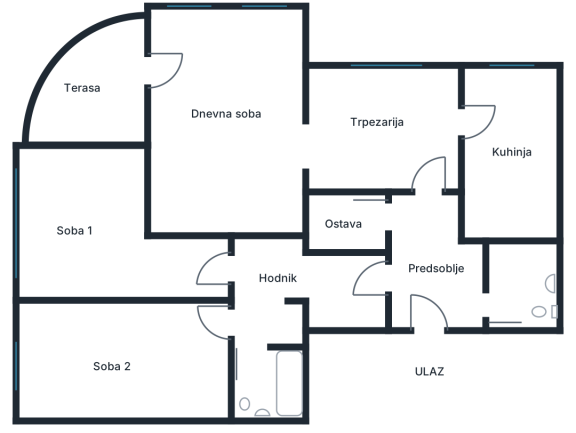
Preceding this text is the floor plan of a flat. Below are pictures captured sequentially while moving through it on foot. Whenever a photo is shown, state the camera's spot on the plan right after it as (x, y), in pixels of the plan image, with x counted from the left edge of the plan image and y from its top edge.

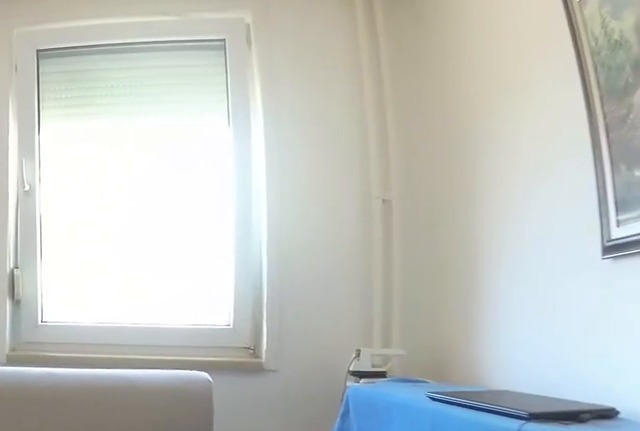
(284, 136)
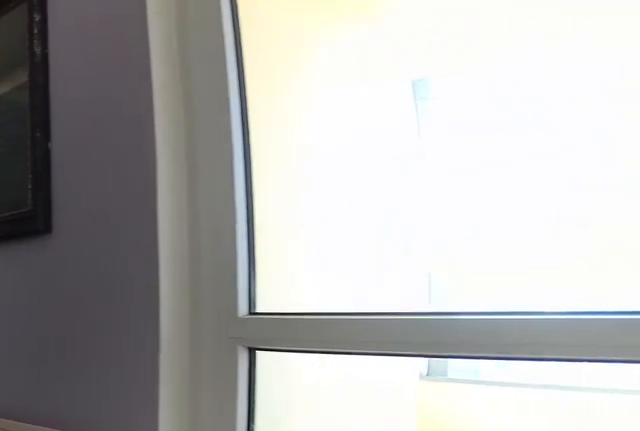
(196, 74)
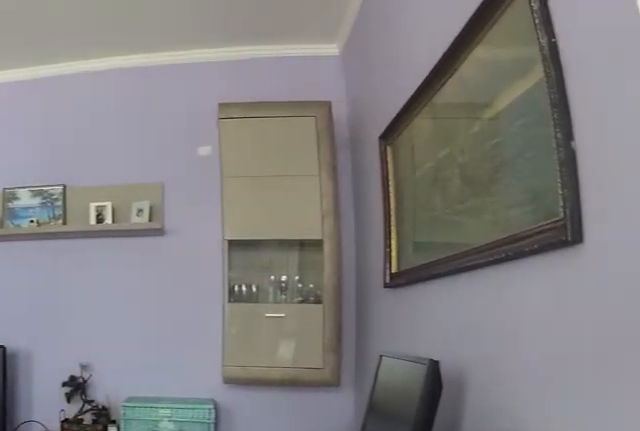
(182, 63)
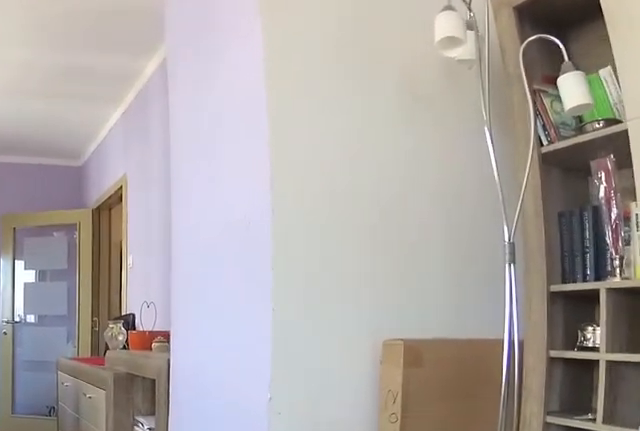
(225, 150)
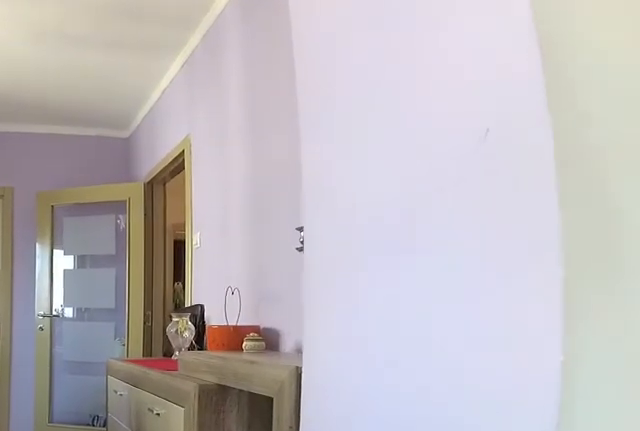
(270, 149)
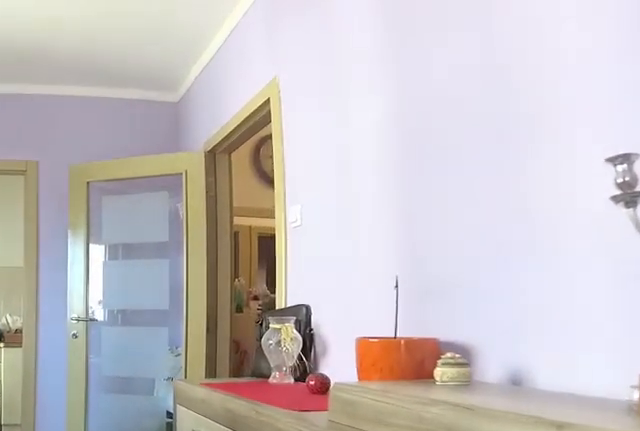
(312, 149)
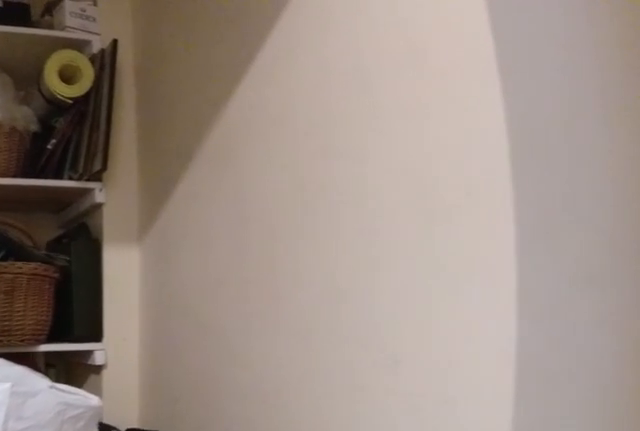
(404, 217)
